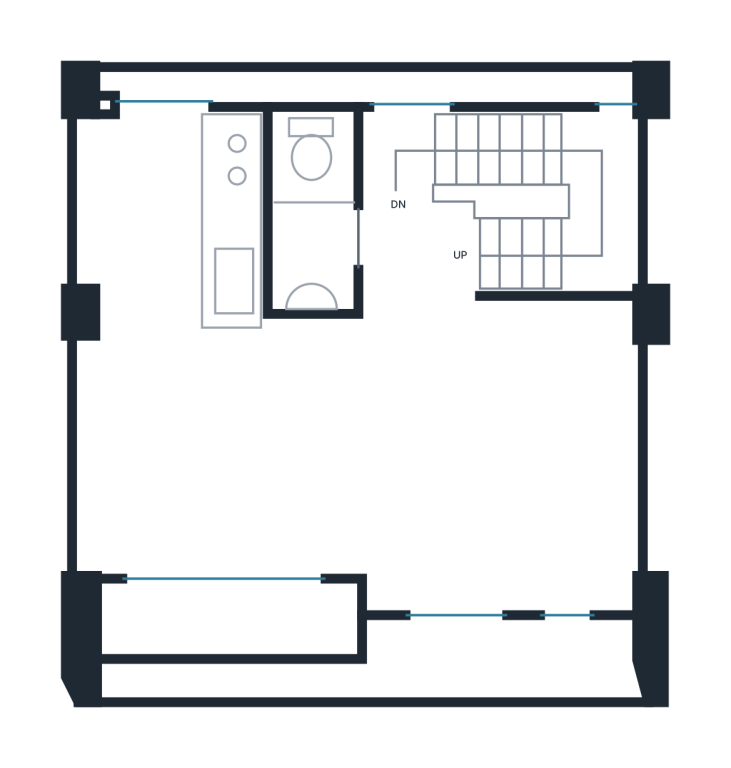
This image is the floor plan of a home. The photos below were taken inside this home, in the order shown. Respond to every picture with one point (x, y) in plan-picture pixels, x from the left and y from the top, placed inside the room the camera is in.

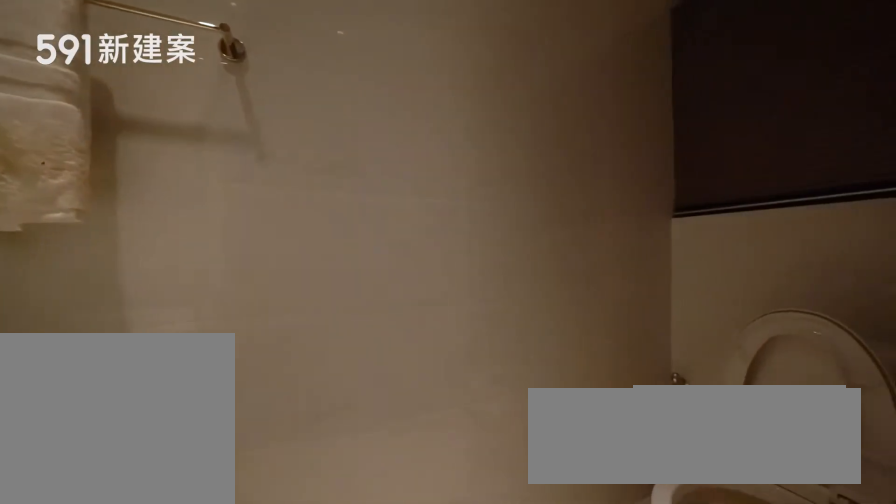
(311, 204)
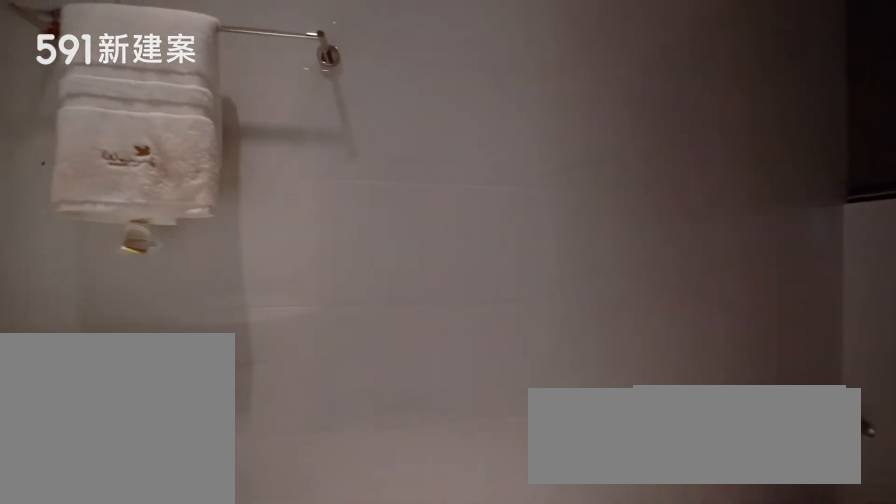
(311, 204)
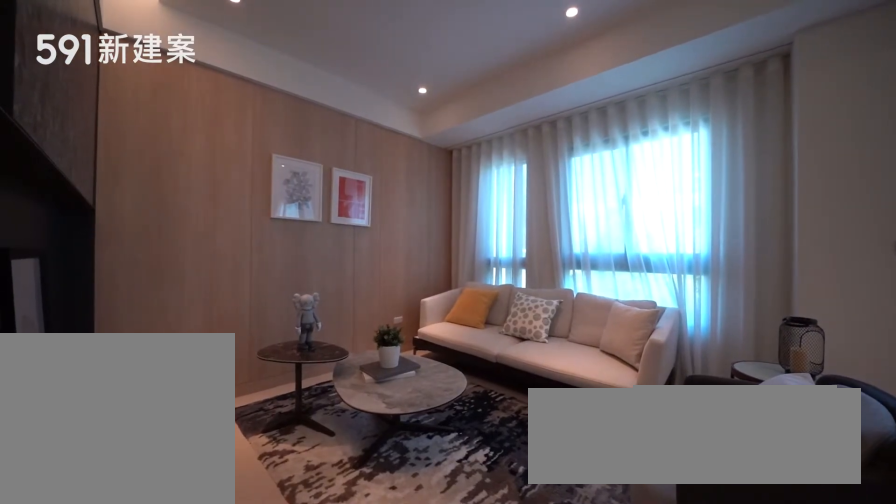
(507, 460)
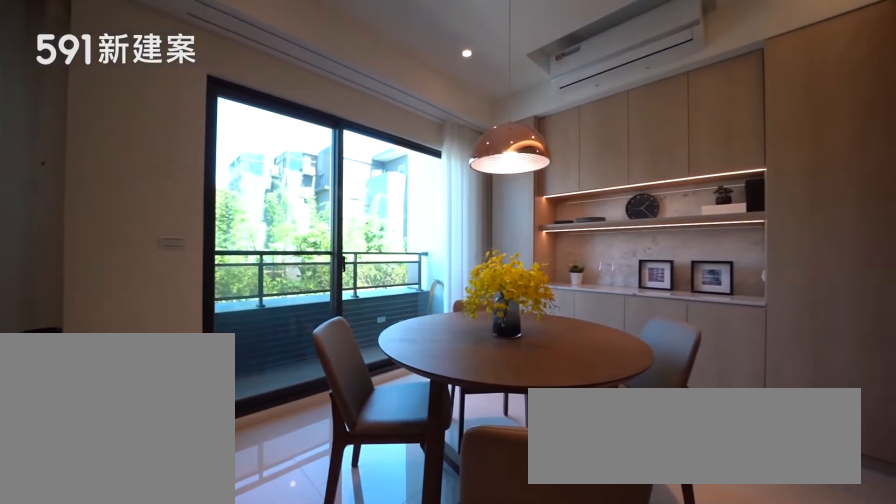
(200, 454)
